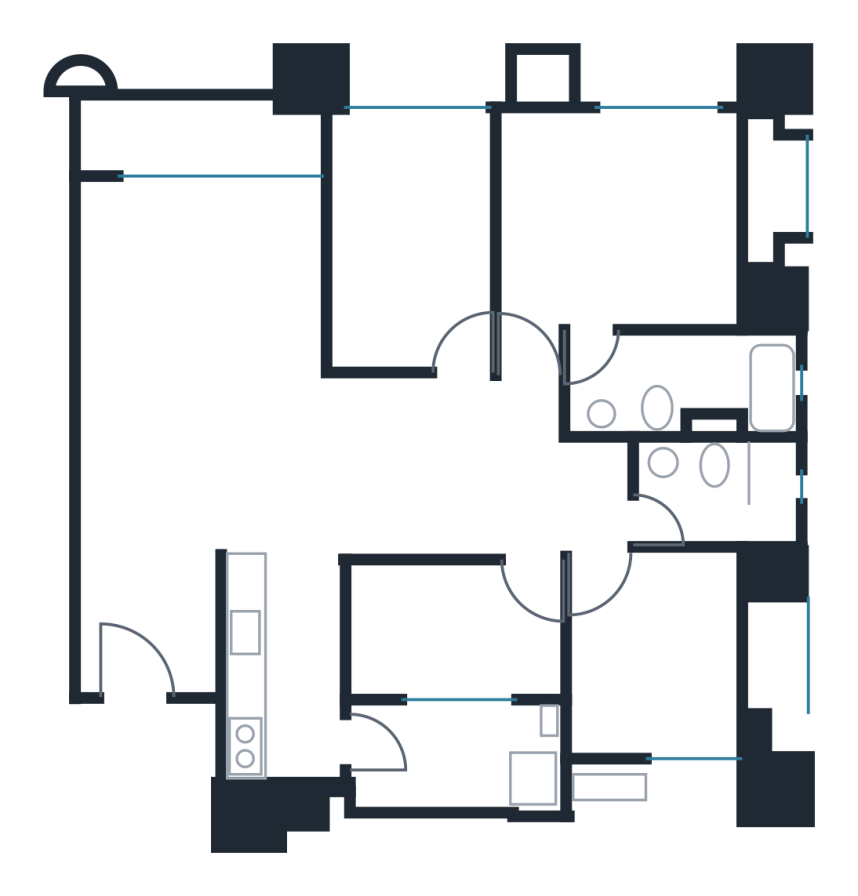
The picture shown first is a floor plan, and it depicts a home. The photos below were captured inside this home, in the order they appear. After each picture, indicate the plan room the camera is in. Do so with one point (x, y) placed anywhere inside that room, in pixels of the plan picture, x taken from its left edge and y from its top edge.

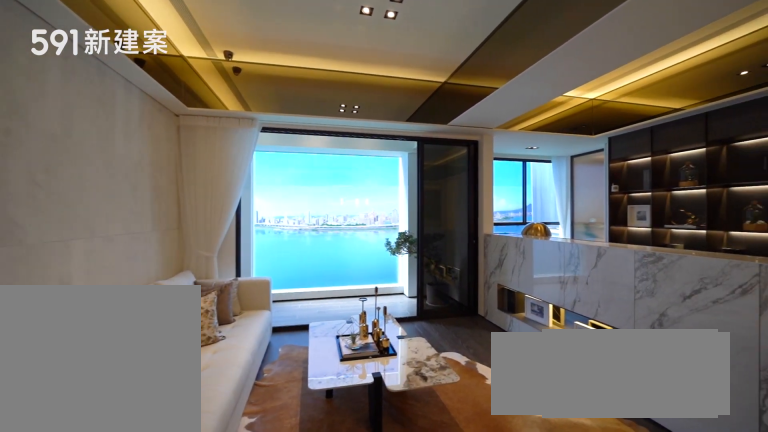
(200, 331)
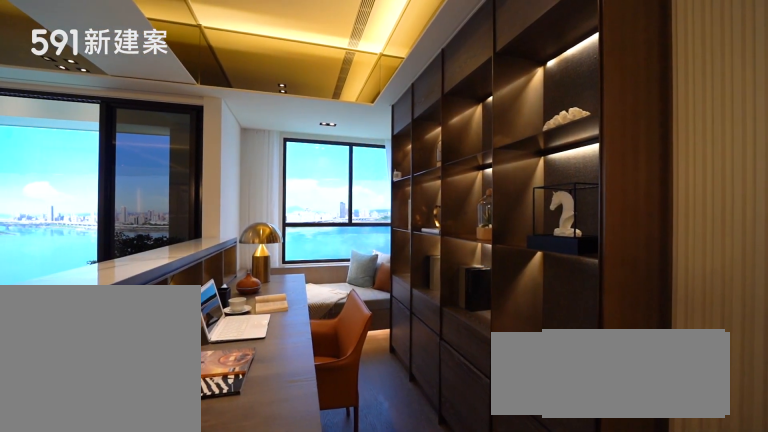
(411, 231)
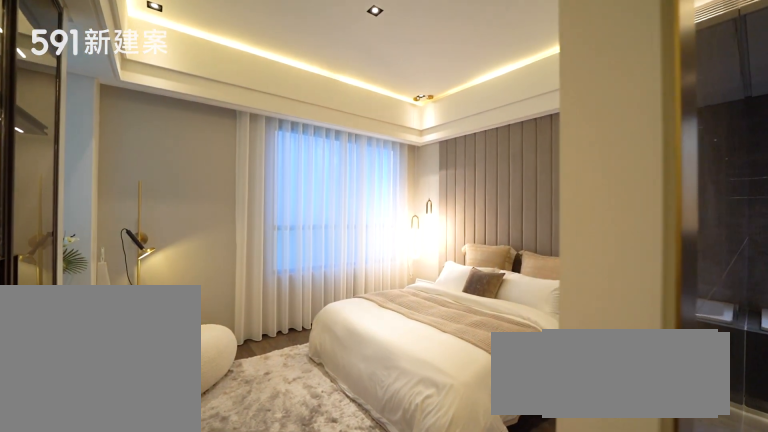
(624, 222)
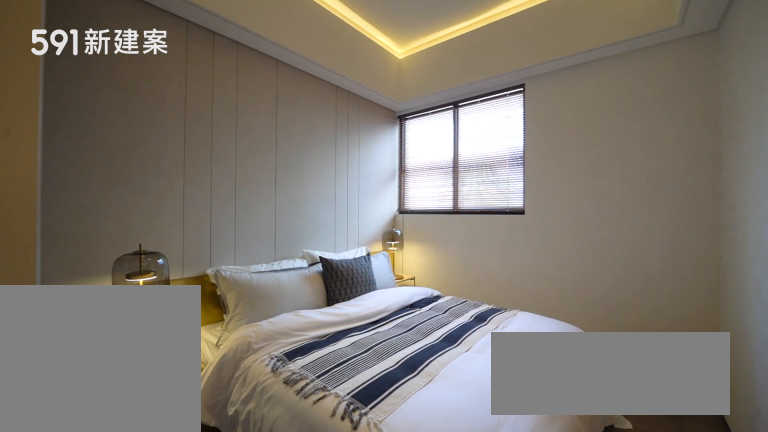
(657, 663)
